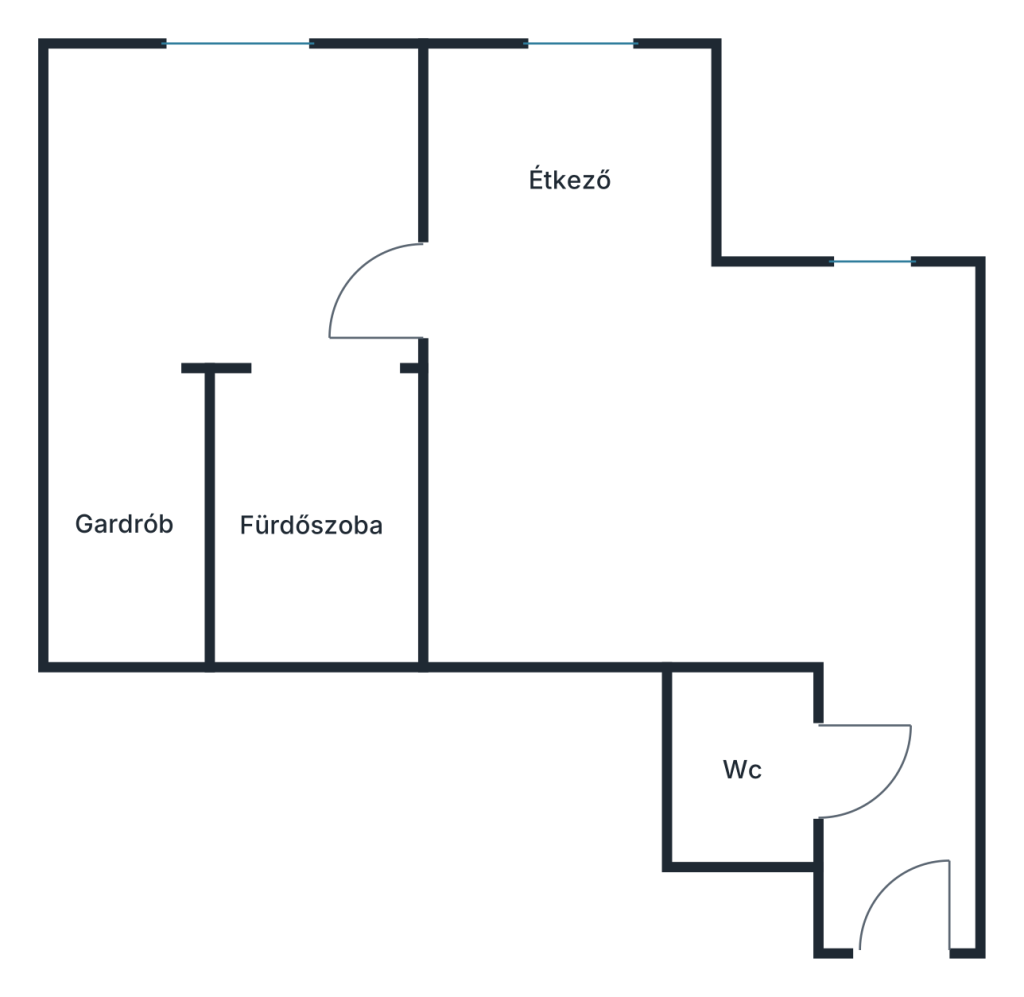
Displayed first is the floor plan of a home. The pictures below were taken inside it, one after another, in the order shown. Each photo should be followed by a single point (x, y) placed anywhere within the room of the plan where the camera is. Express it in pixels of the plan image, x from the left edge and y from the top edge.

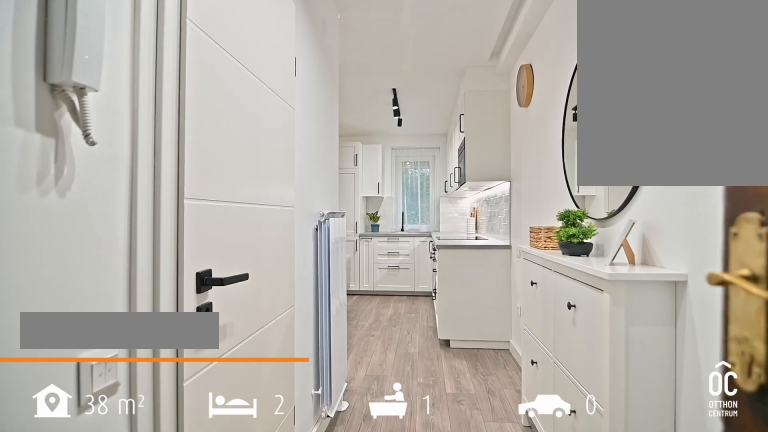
(891, 765)
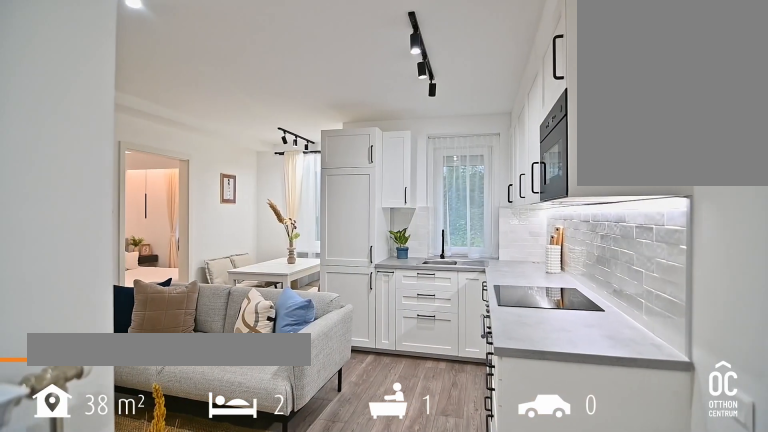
(624, 459)
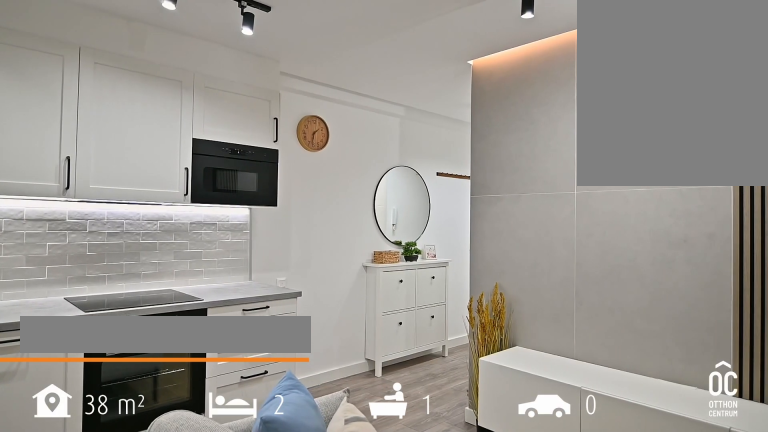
(624, 459)
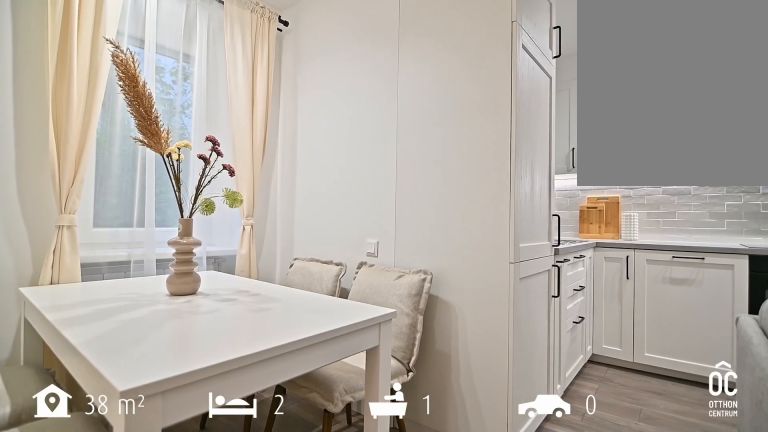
(573, 182)
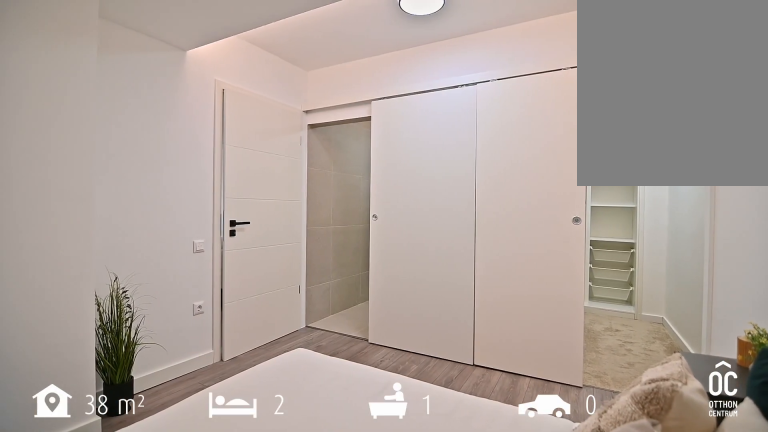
(239, 200)
